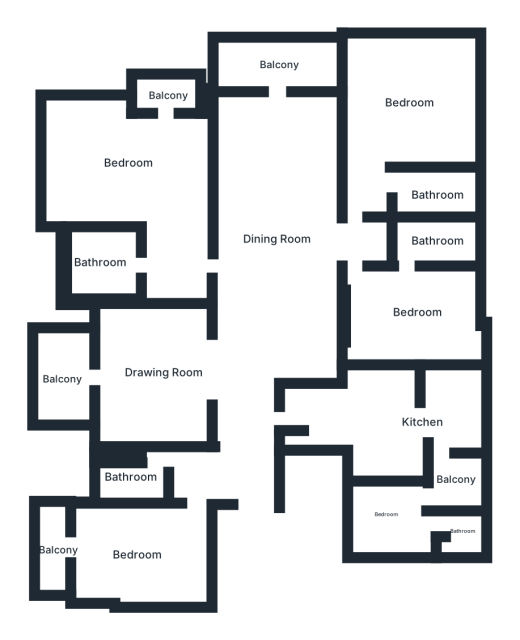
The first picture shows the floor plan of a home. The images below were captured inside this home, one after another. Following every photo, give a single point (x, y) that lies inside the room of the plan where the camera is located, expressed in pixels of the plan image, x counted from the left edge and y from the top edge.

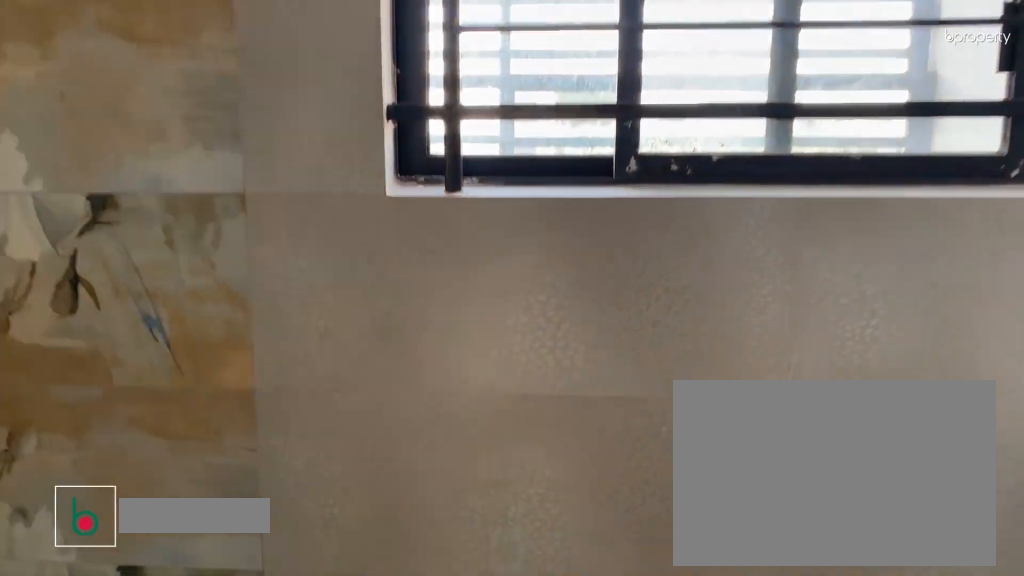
(99, 268)
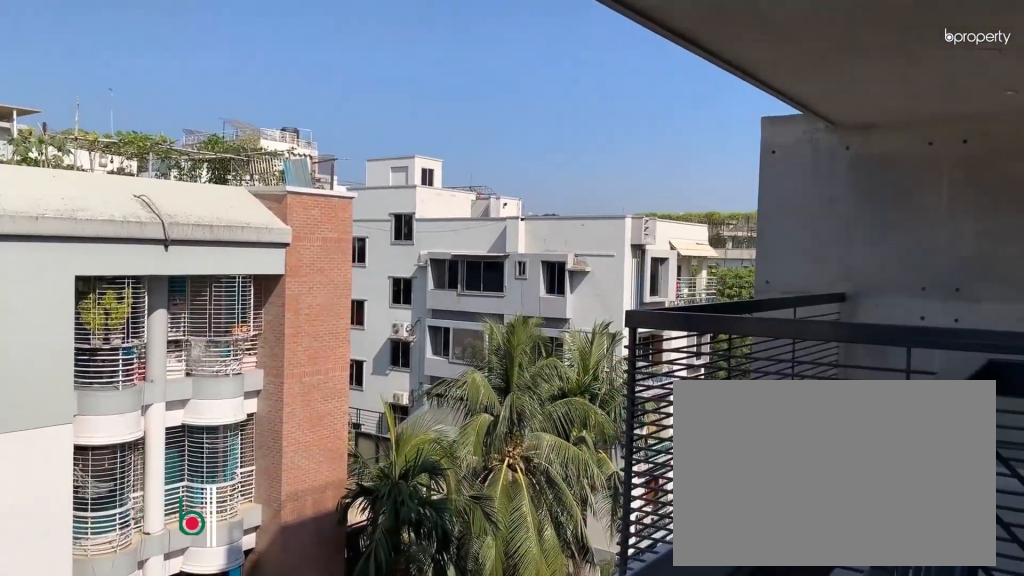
(166, 91)
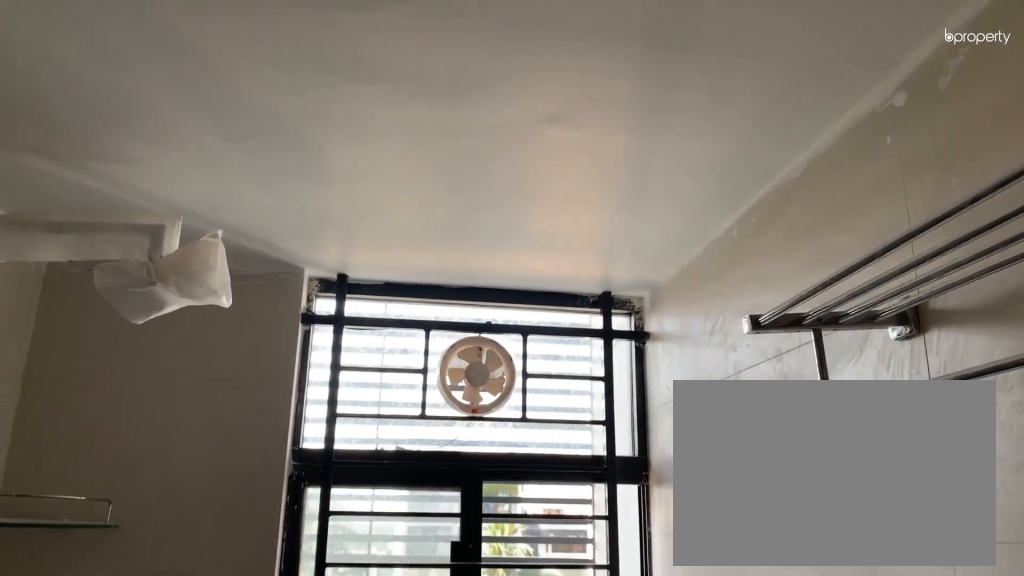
(122, 471)
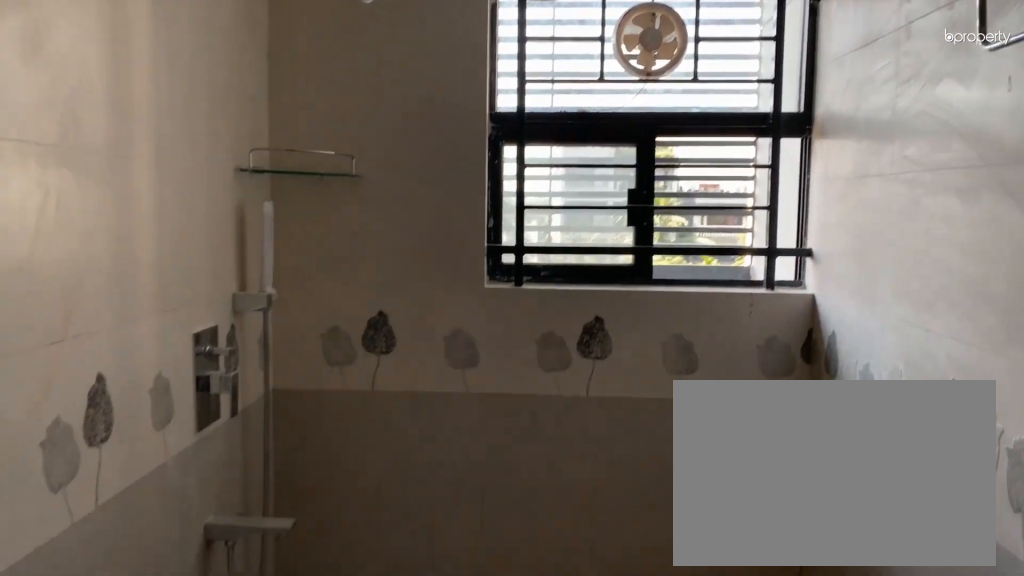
(122, 471)
